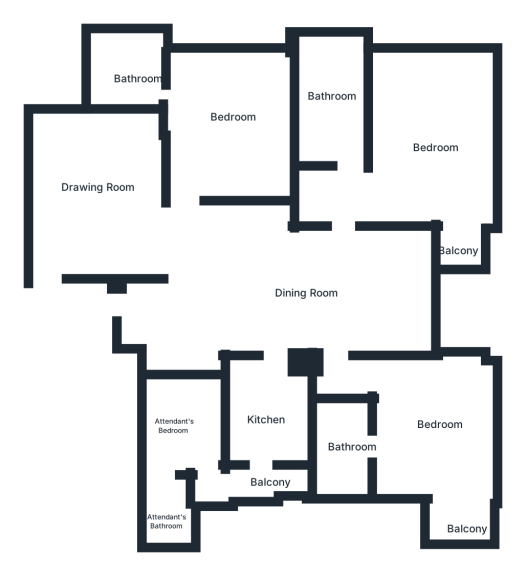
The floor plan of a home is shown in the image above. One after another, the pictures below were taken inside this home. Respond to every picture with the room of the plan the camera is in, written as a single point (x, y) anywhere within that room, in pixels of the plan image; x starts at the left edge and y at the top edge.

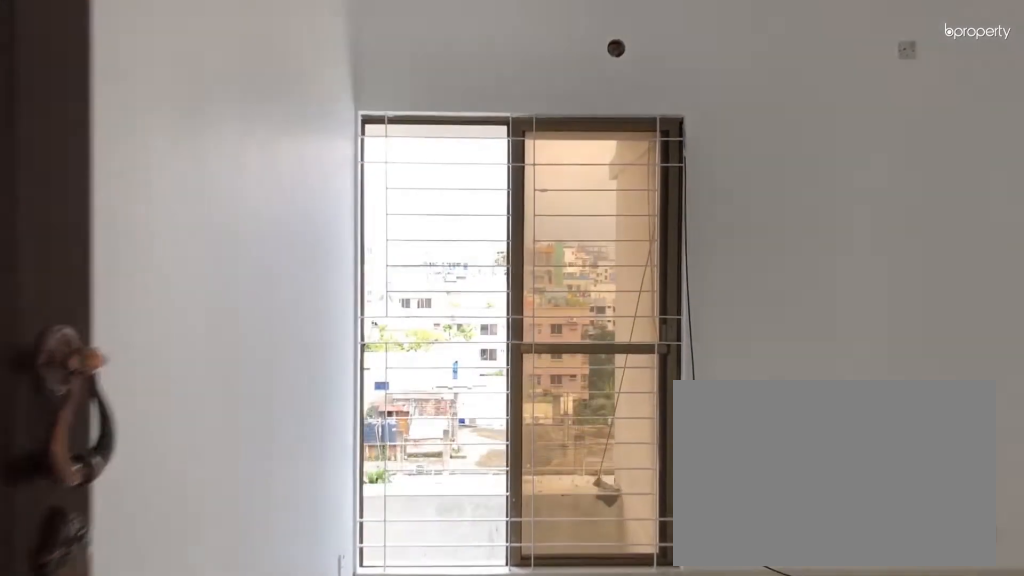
(102, 234)
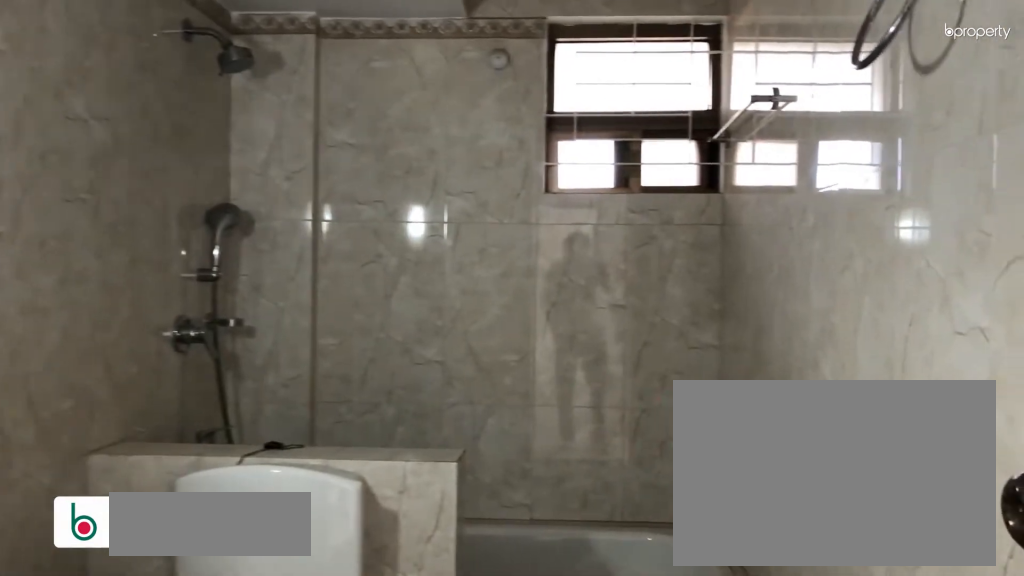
(338, 107)
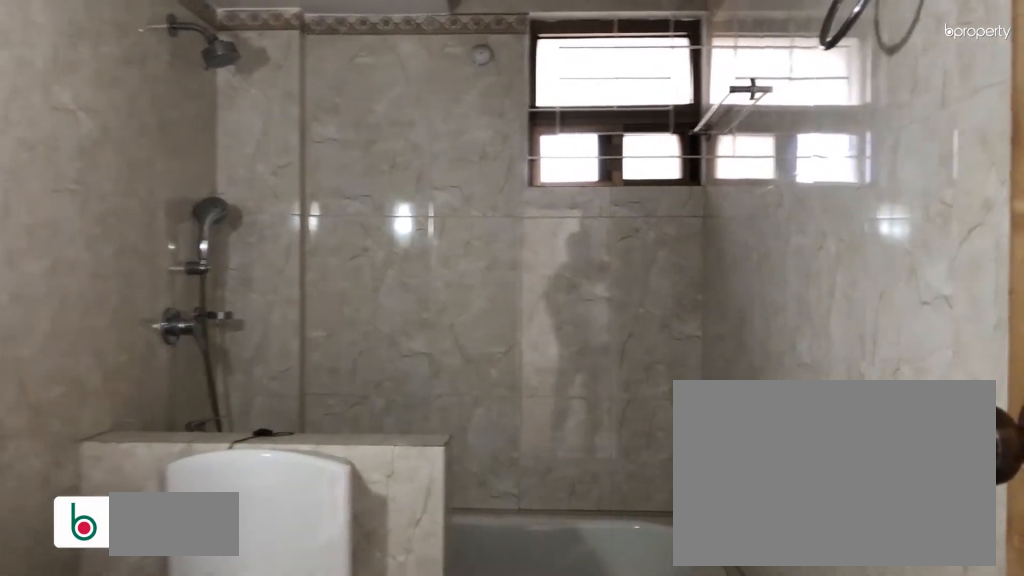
(338, 107)
